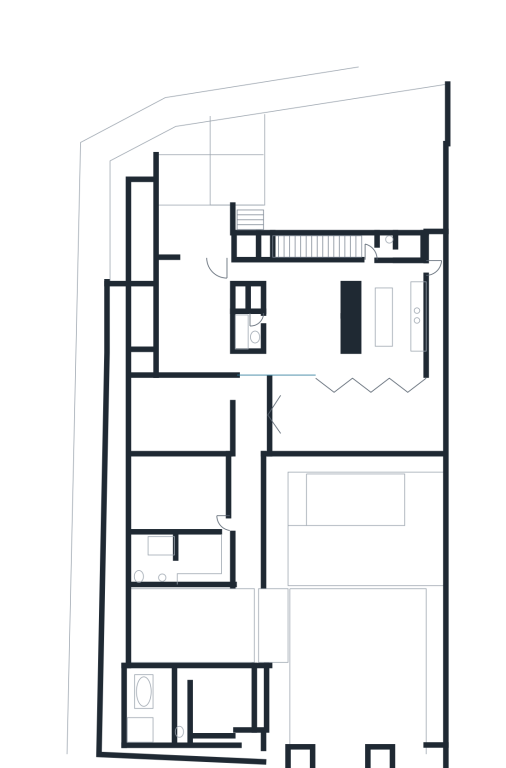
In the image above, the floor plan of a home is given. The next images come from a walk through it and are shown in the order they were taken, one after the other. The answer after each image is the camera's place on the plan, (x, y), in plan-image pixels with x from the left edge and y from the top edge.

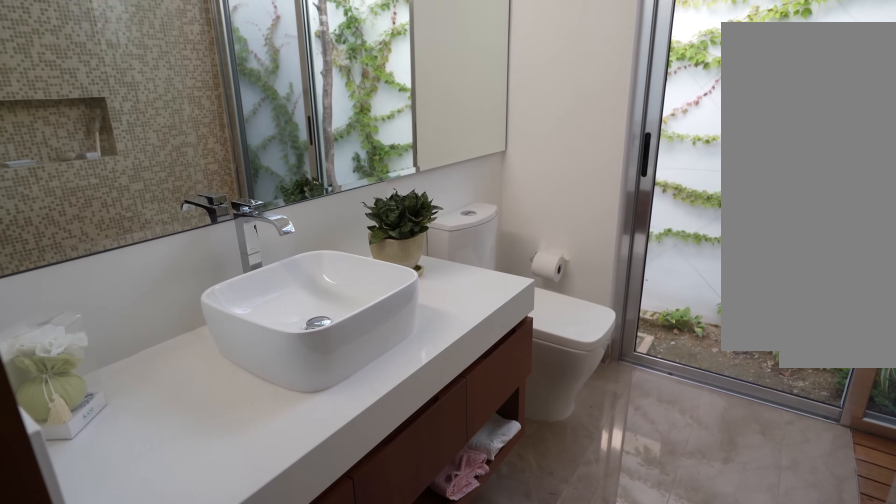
(165, 562)
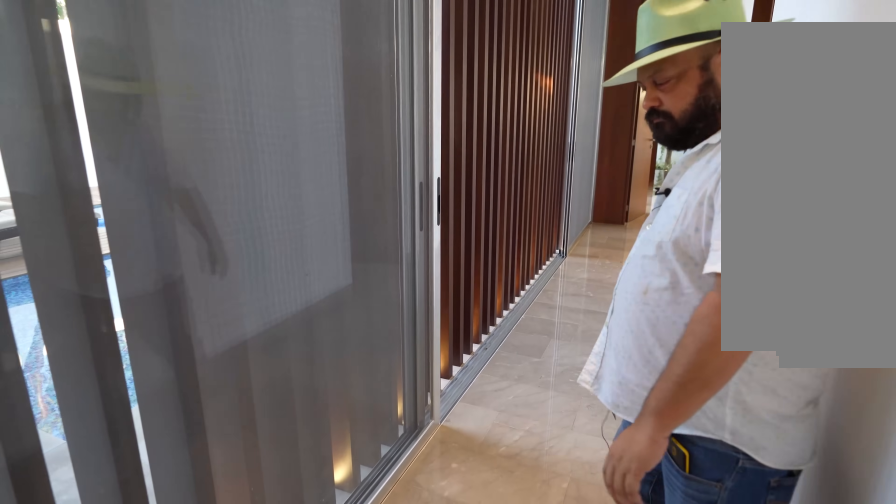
(249, 466)
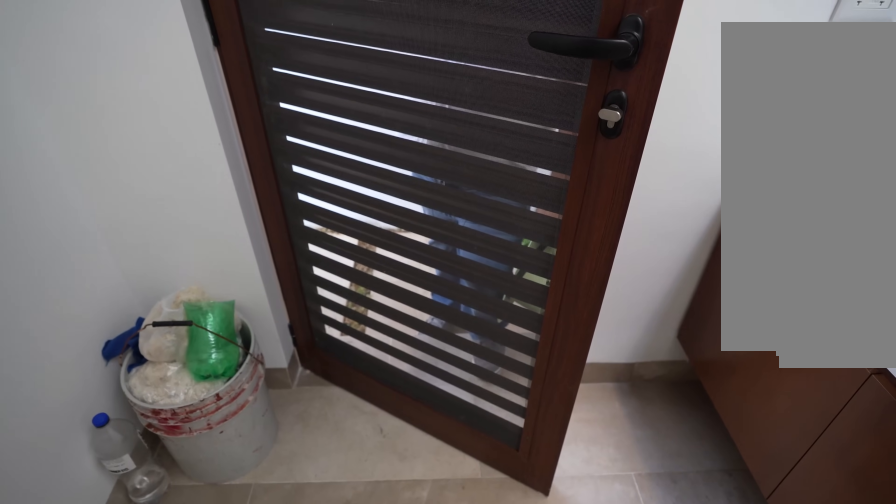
(405, 757)
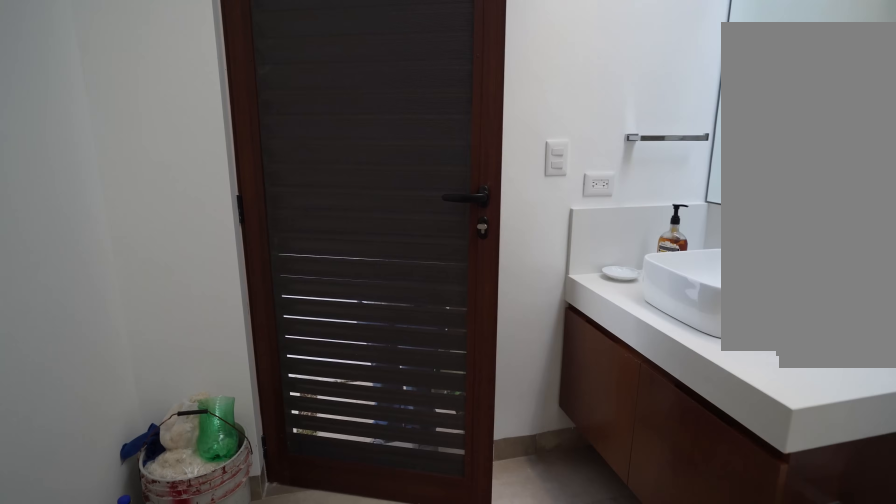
(396, 755)
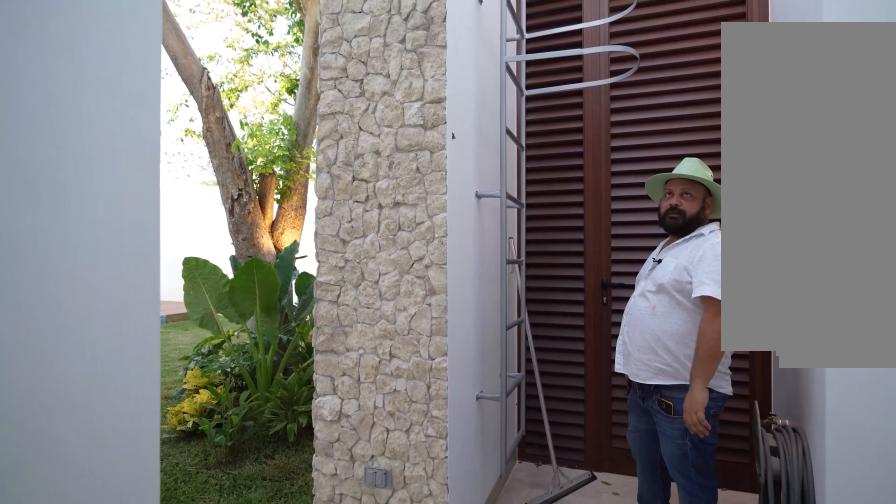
(274, 756)
